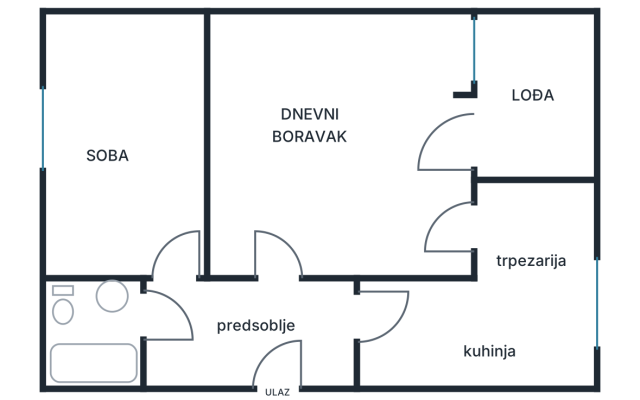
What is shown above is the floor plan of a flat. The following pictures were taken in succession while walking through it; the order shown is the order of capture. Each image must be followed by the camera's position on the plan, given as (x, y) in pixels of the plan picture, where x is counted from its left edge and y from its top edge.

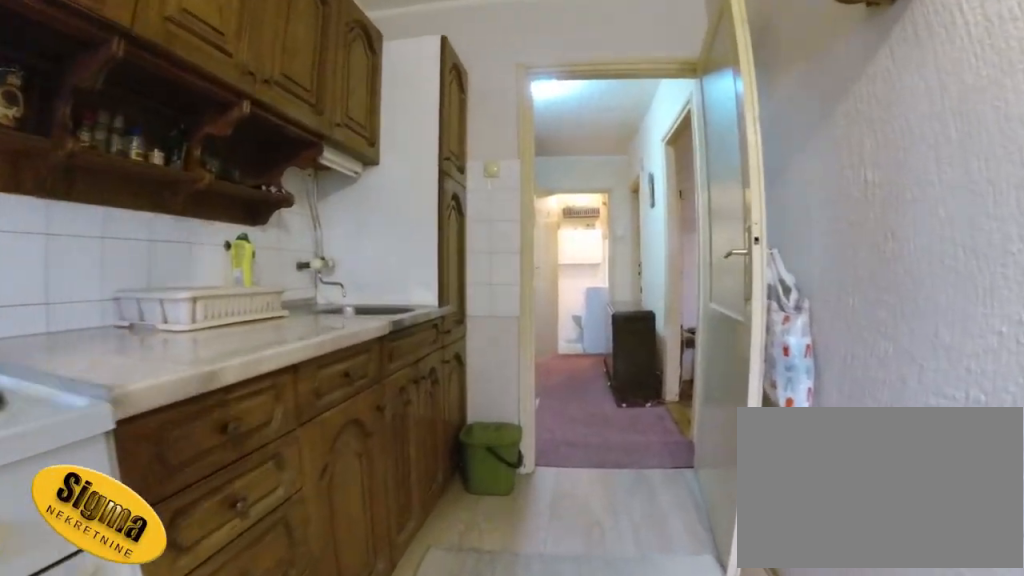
(499, 317)
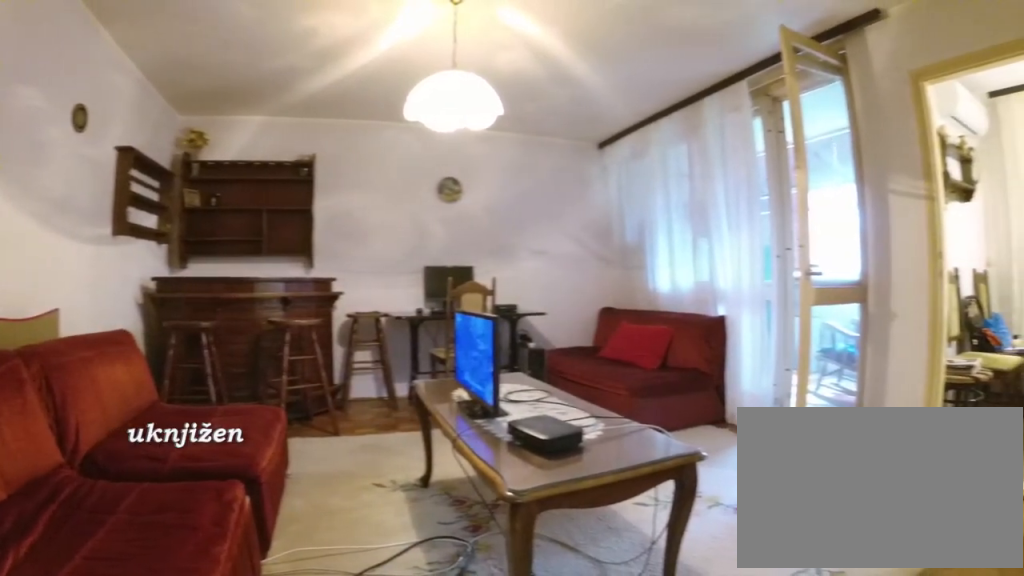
(281, 292)
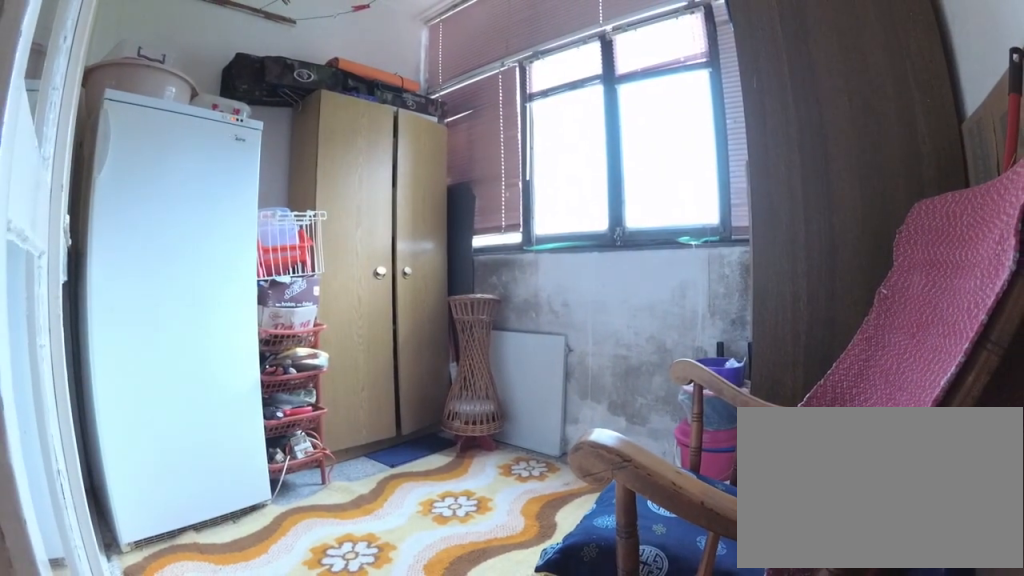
(473, 143)
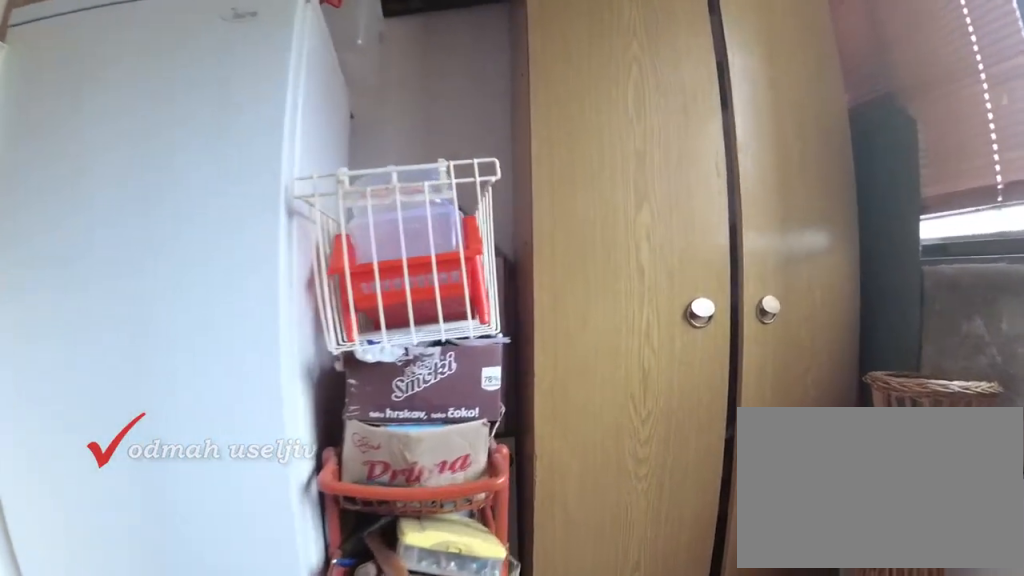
(538, 86)
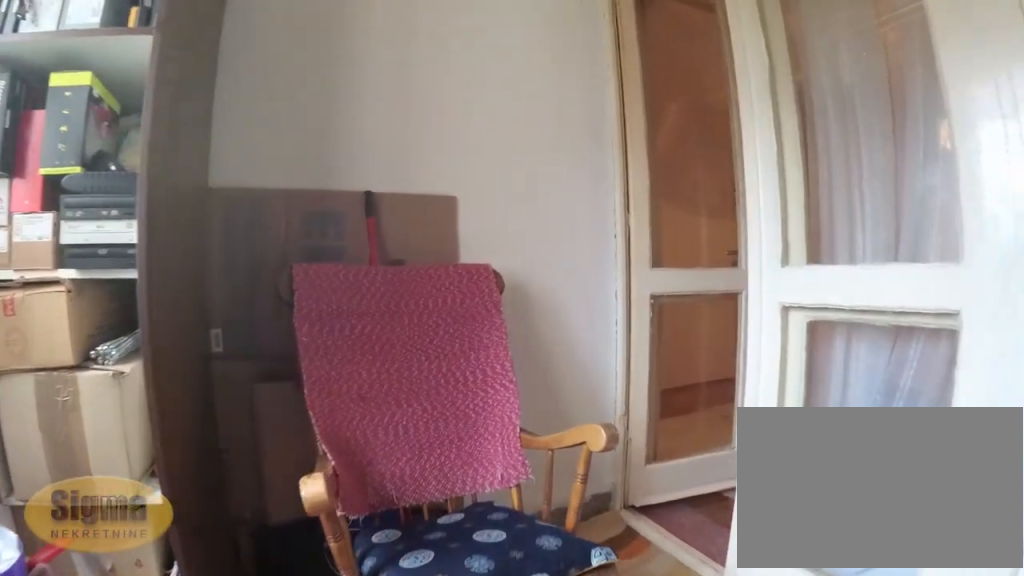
(544, 62)
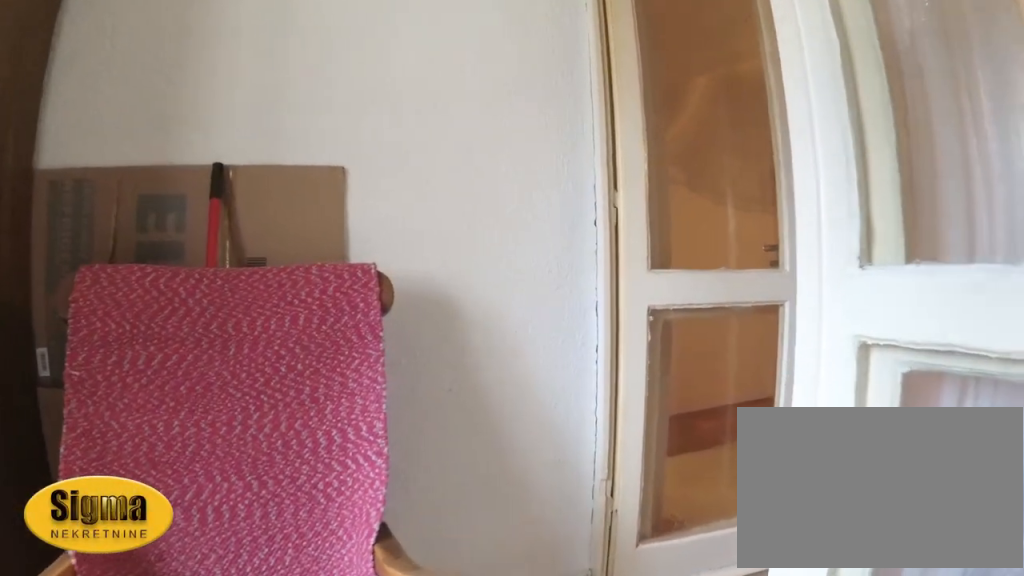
(528, 93)
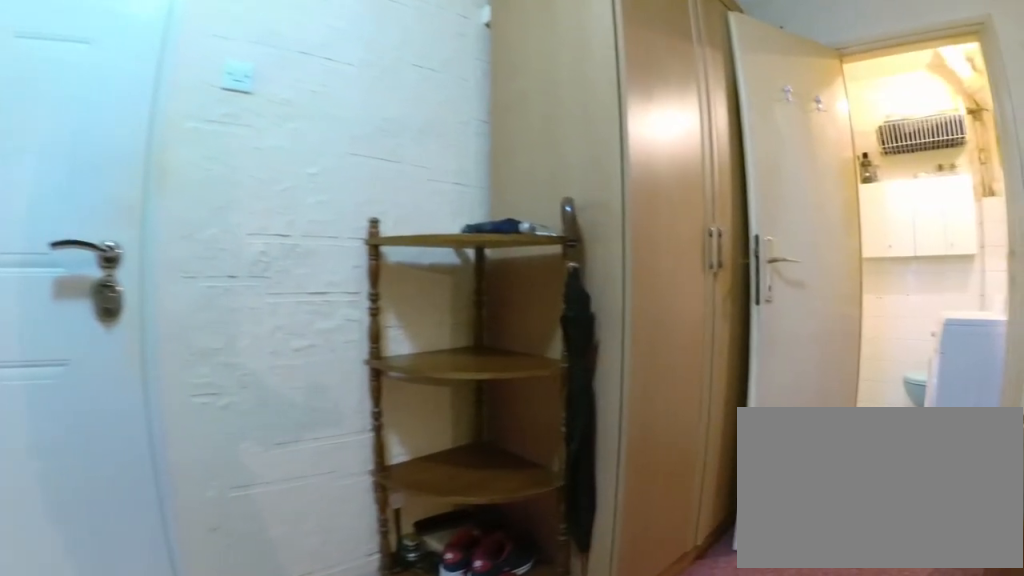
(274, 308)
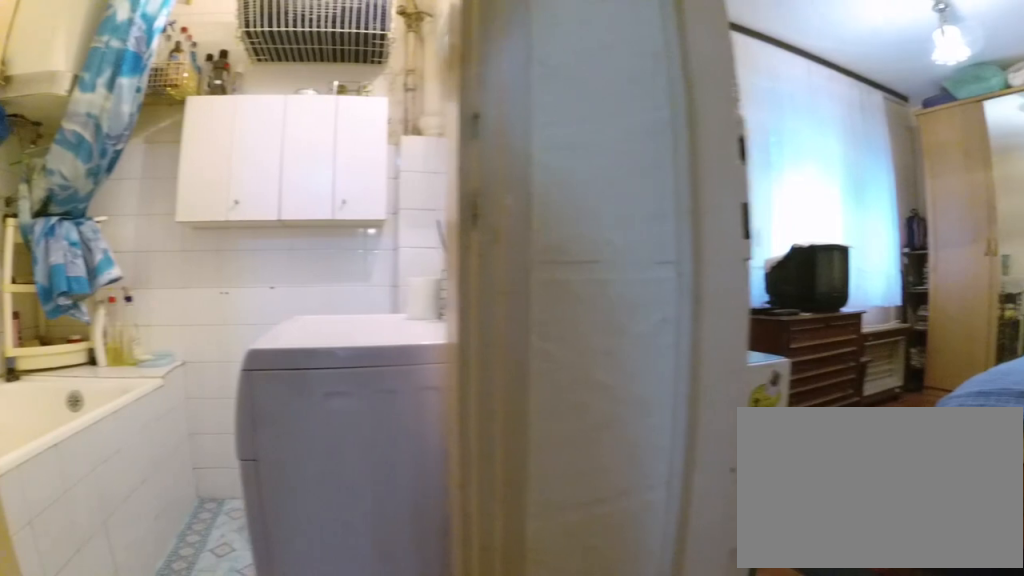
(164, 339)
